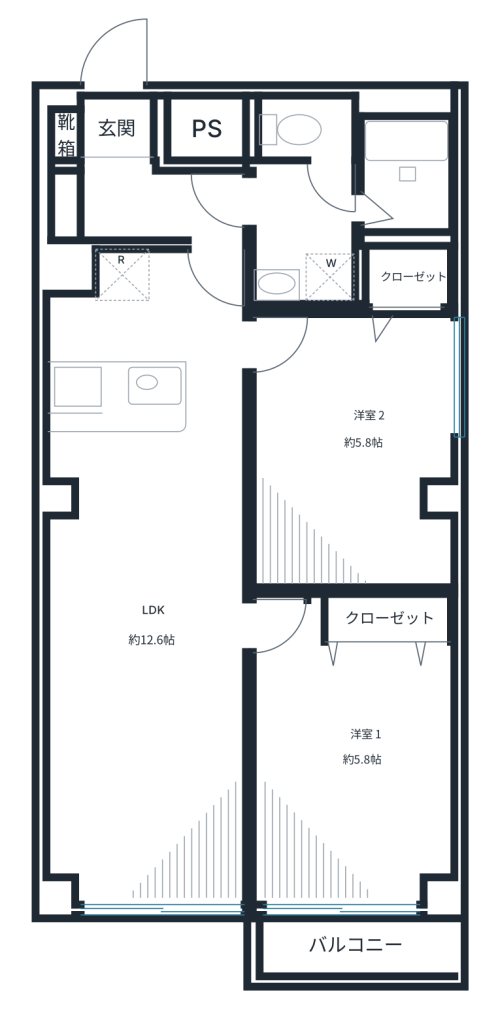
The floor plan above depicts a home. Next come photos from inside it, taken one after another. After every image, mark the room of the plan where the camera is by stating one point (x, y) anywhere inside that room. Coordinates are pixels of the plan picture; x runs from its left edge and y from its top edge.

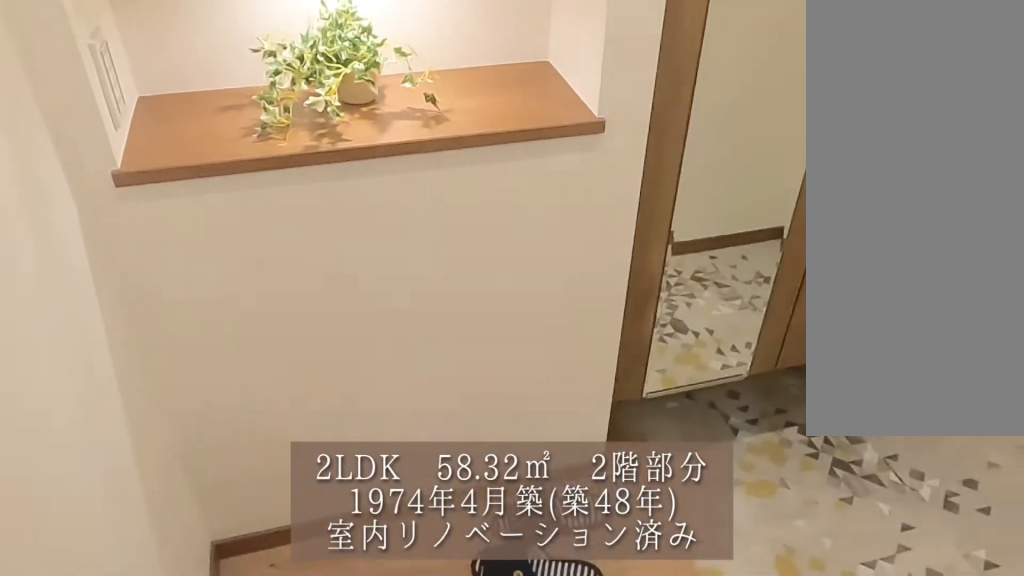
(130, 180)
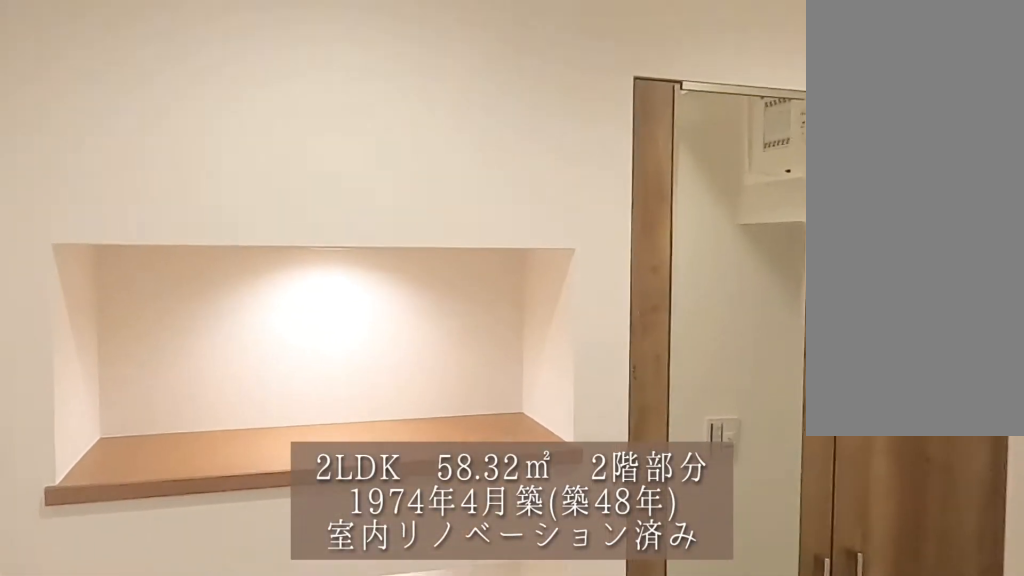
(130, 179)
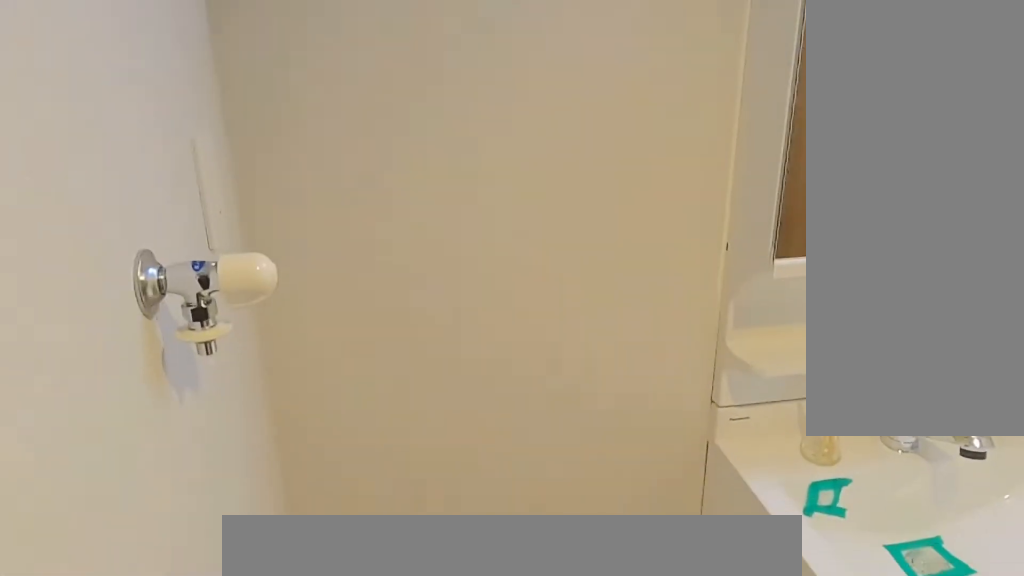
(341, 220)
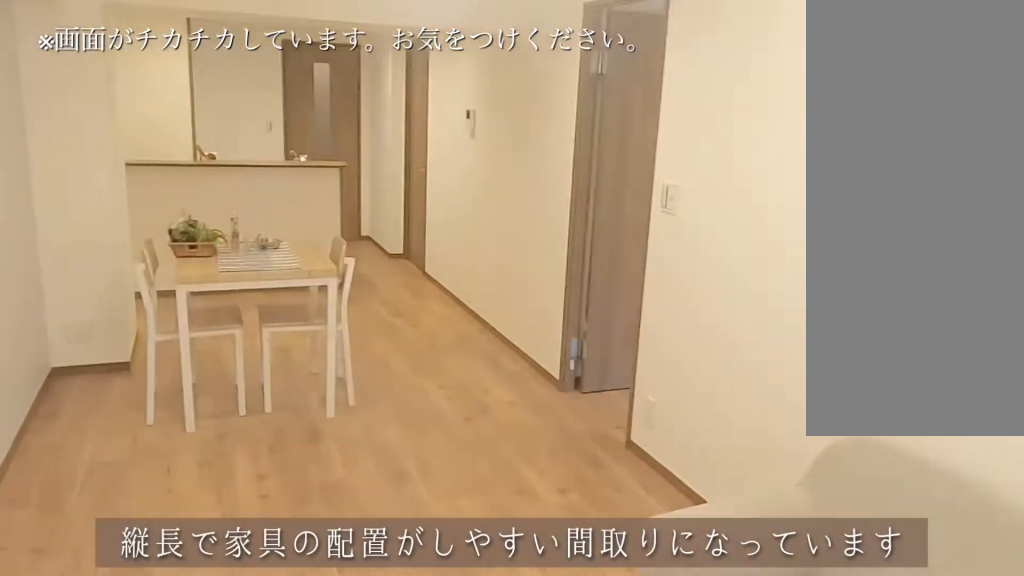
(154, 640)
